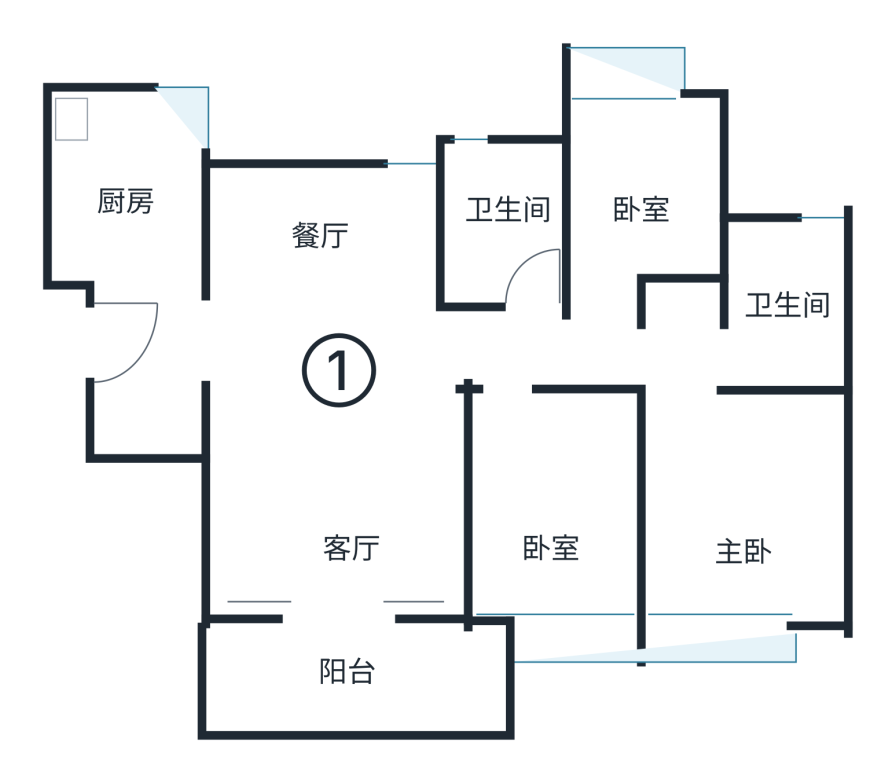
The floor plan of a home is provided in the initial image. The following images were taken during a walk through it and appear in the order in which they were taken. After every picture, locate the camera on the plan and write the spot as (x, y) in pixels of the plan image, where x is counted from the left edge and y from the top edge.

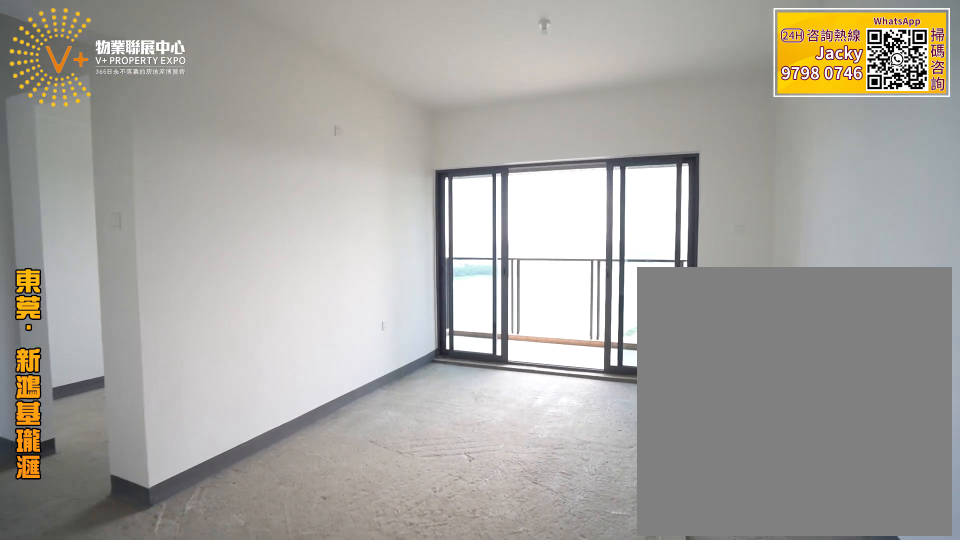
(267, 386)
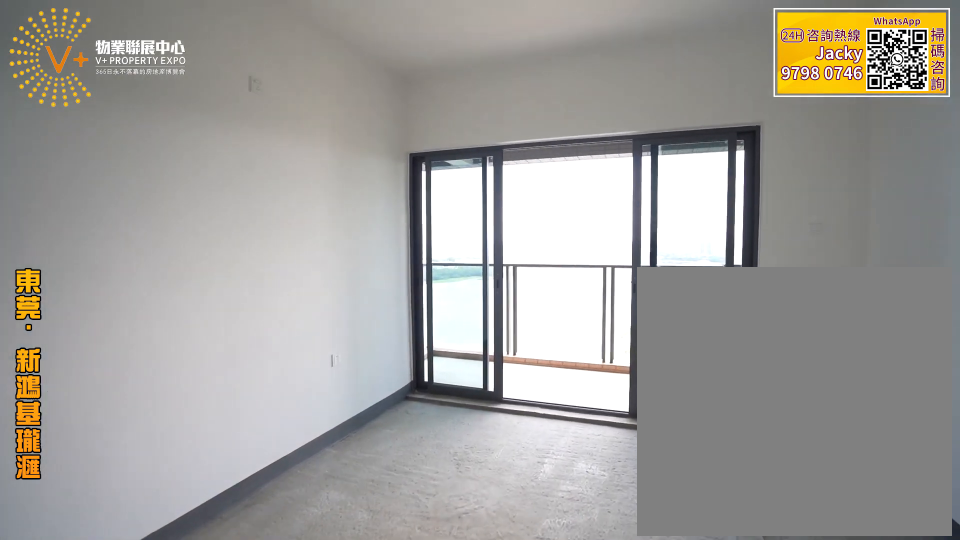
(286, 443)
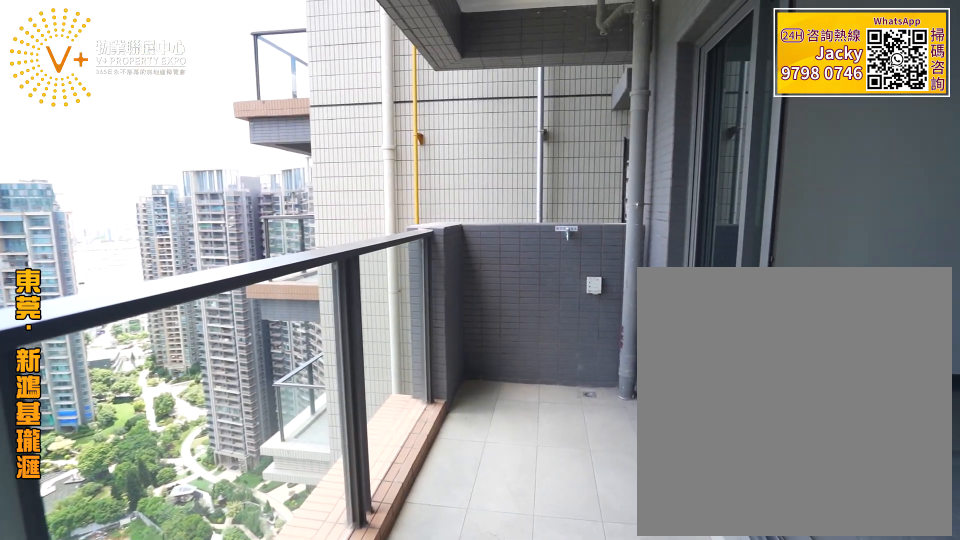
(346, 668)
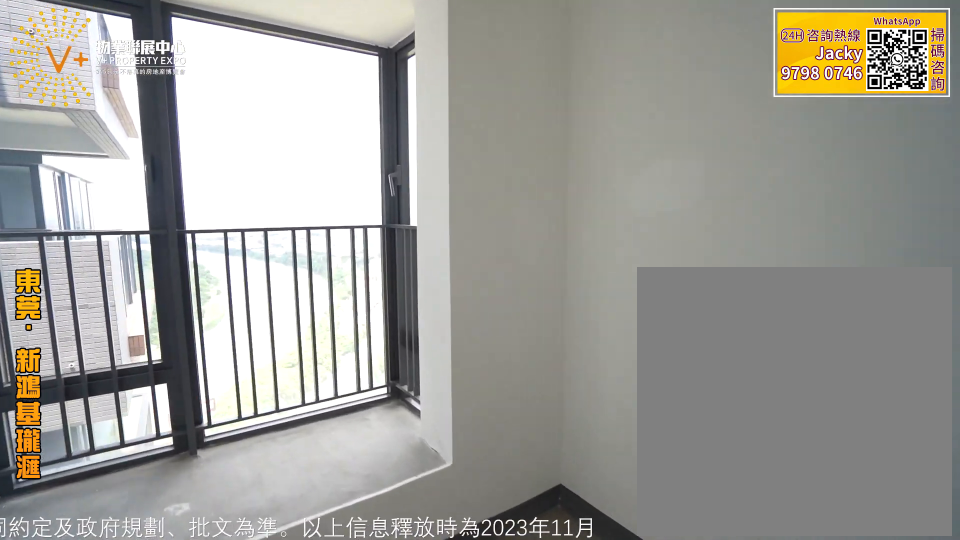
(635, 186)
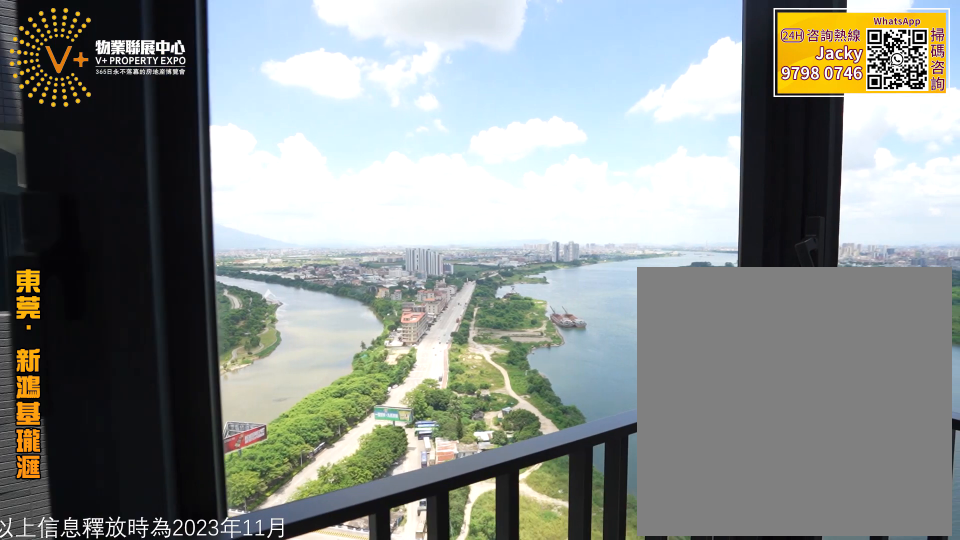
(634, 192)
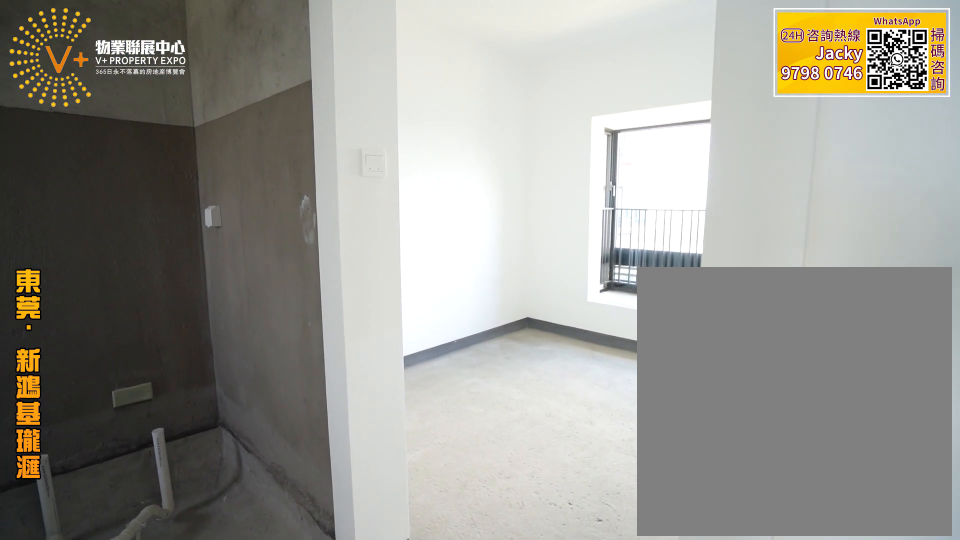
(692, 451)
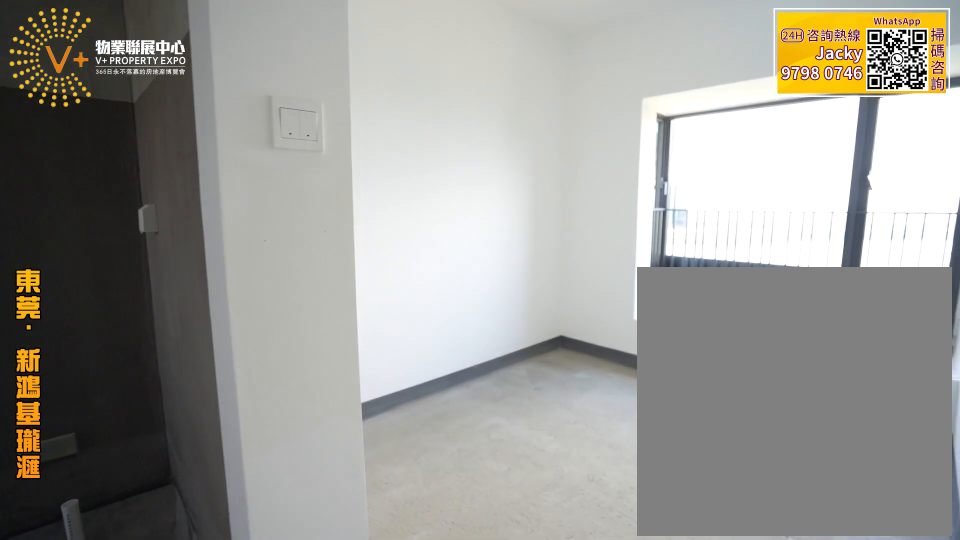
(691, 451)
